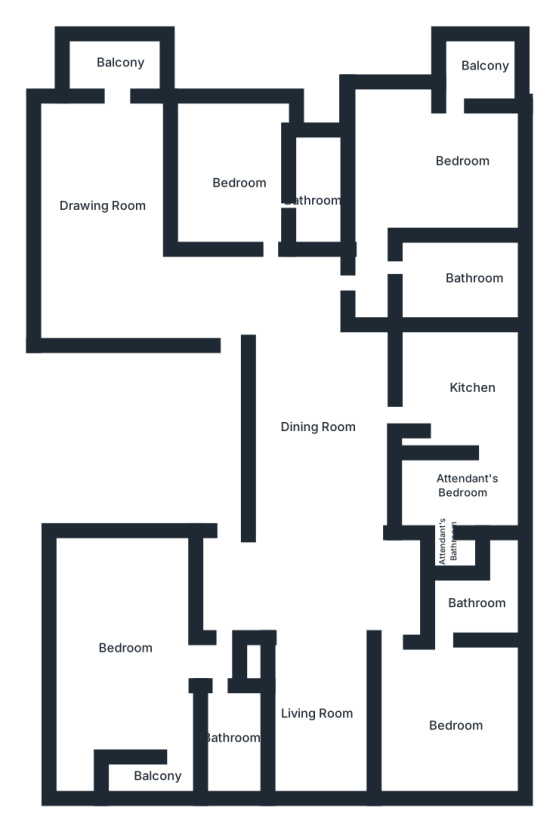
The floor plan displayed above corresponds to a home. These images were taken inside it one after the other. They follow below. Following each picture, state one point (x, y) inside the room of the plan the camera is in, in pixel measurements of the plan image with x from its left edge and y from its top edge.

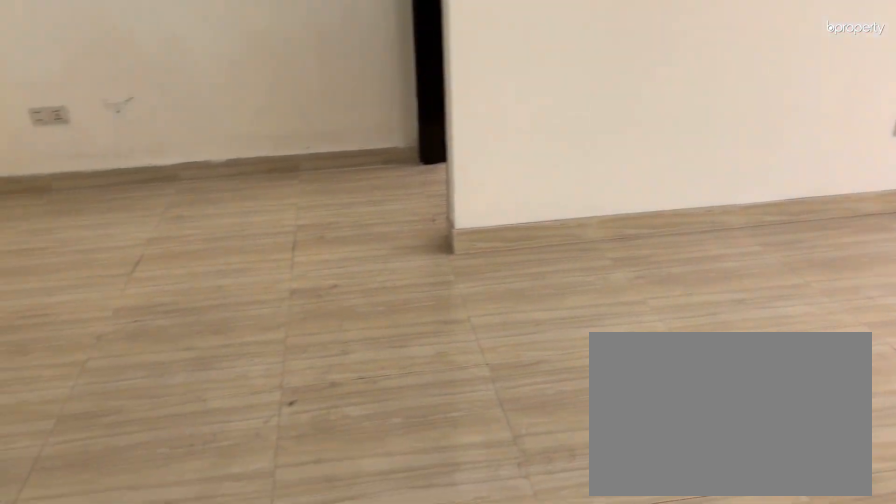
(311, 720)
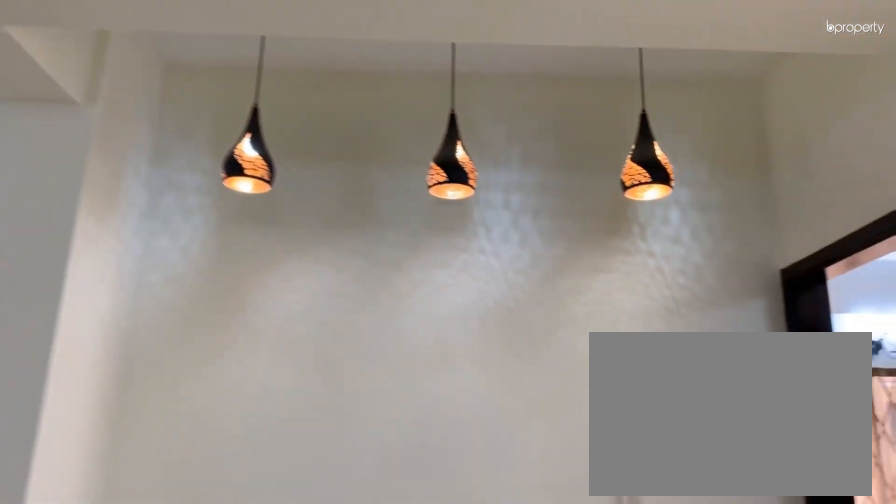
(311, 720)
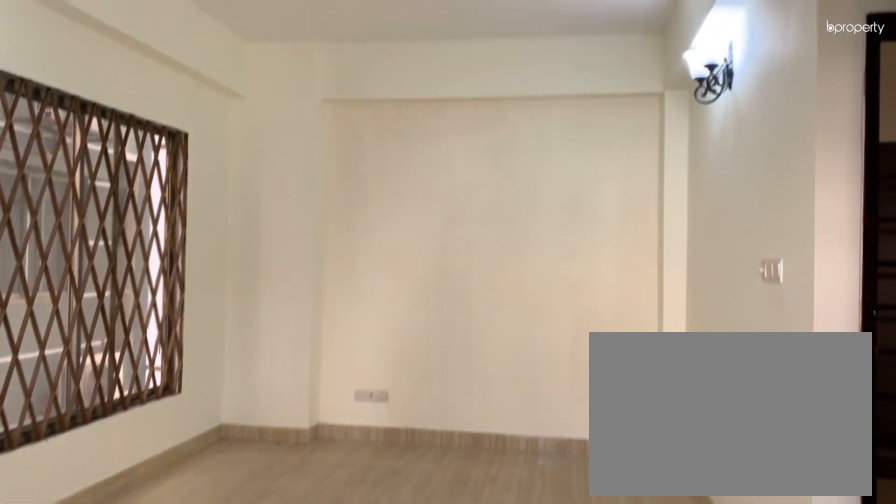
(119, 655)
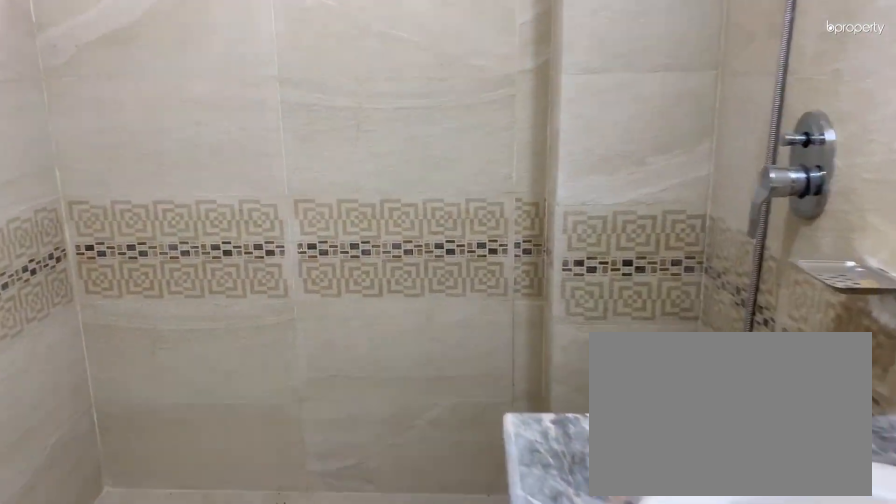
(233, 740)
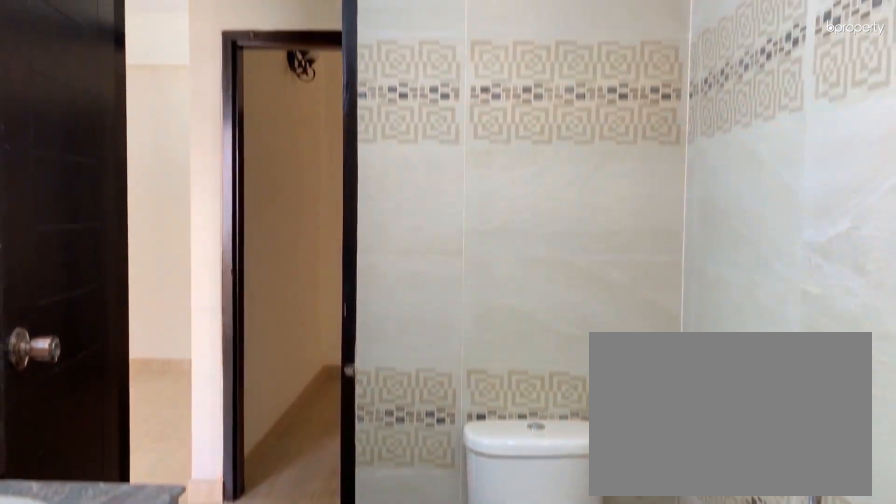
(233, 740)
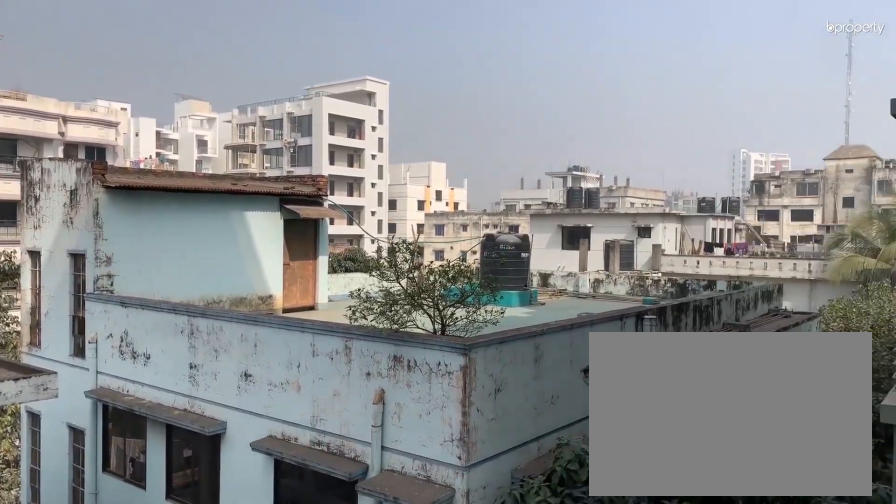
(154, 783)
